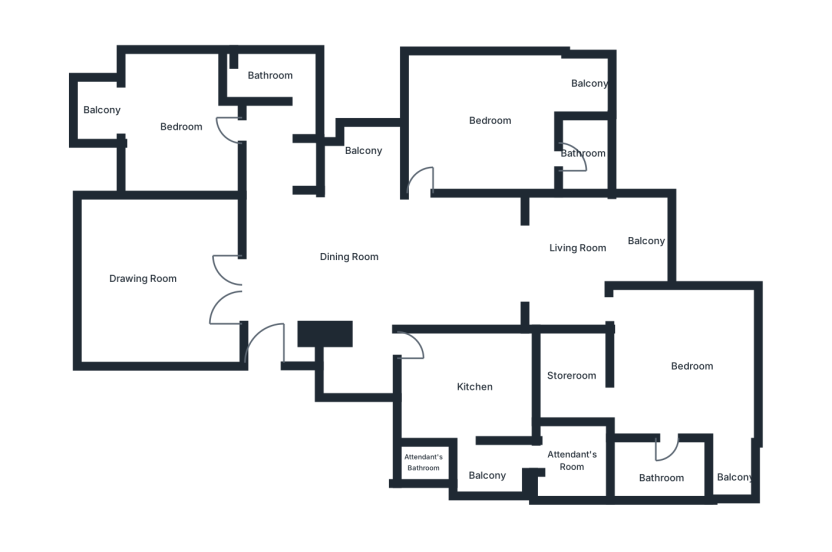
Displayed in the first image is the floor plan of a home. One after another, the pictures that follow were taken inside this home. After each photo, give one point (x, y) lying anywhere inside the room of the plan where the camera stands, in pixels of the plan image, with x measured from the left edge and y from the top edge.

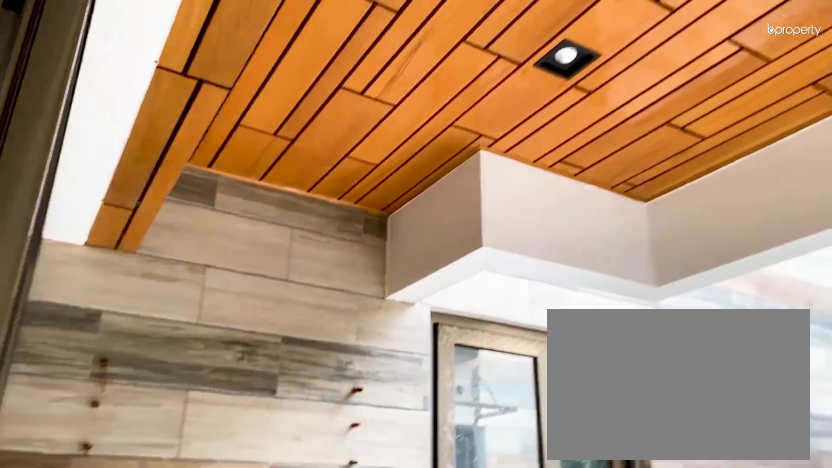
(358, 145)
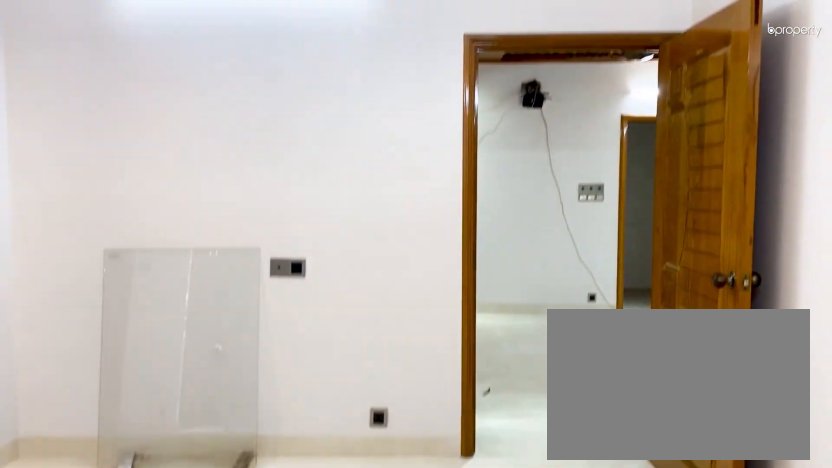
(492, 124)
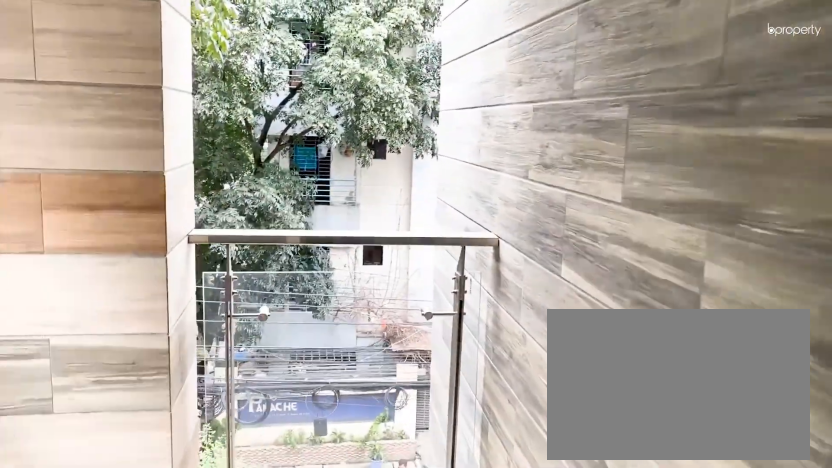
(592, 87)
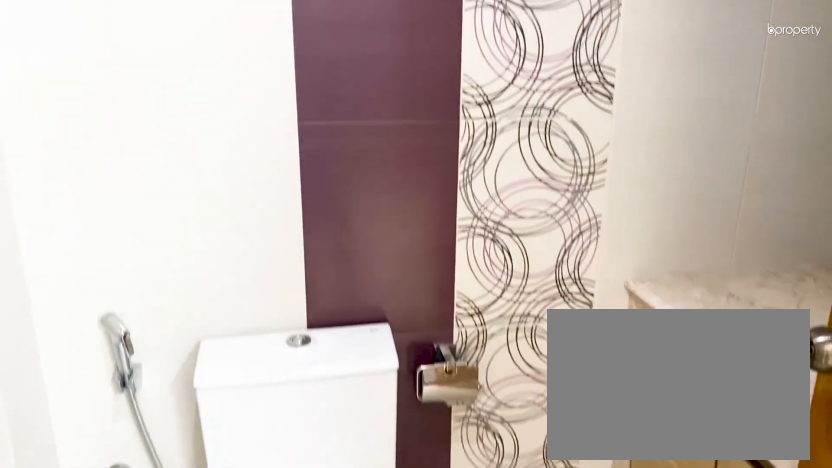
(582, 160)
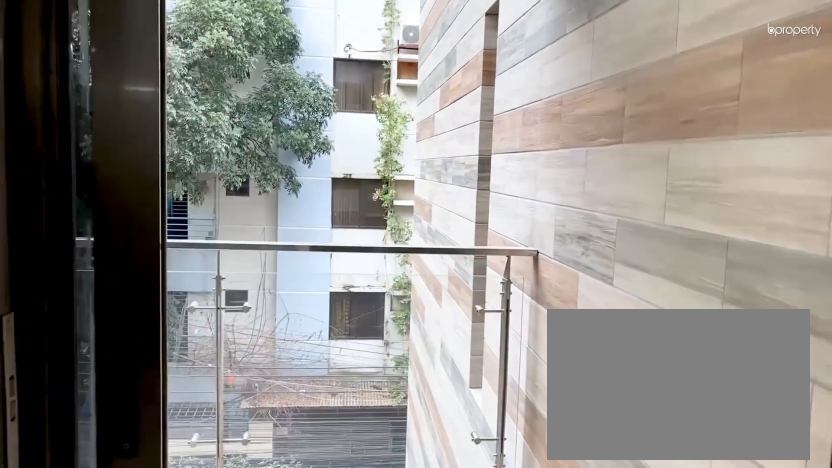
(611, 254)
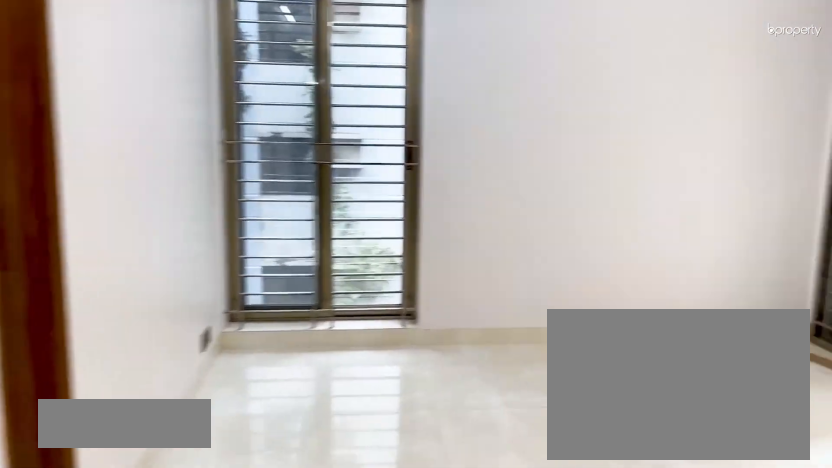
(684, 376)
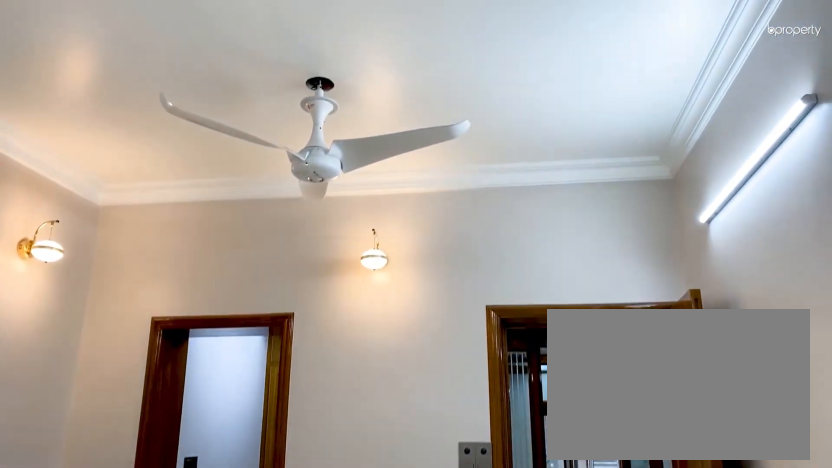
(685, 377)
